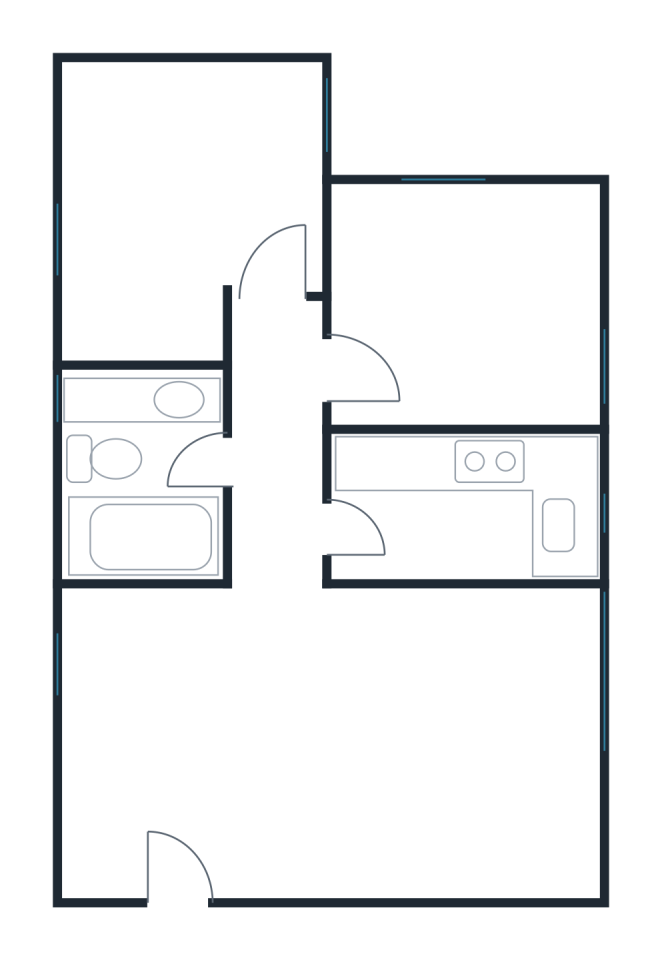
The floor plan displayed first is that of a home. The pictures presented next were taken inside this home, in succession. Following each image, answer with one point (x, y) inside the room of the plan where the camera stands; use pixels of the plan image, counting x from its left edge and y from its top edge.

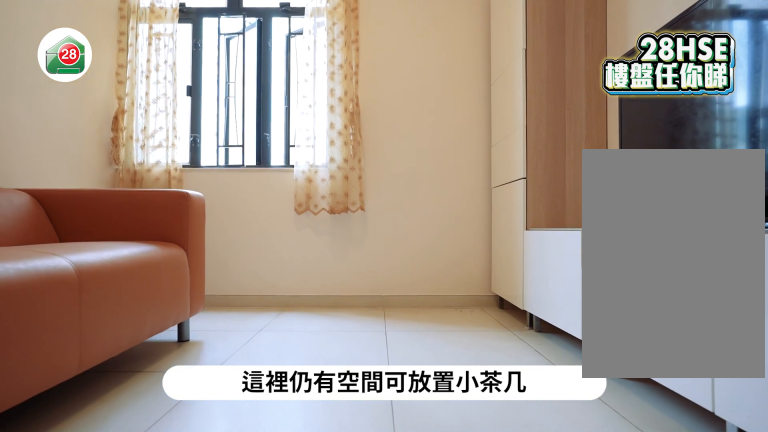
(292, 739)
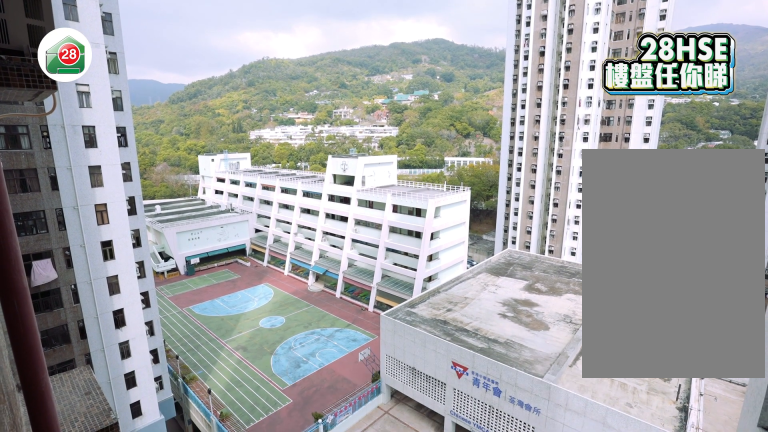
(292, 740)
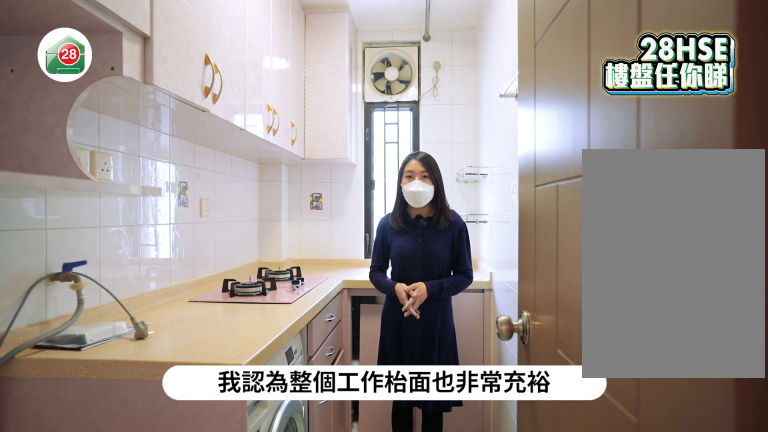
(416, 505)
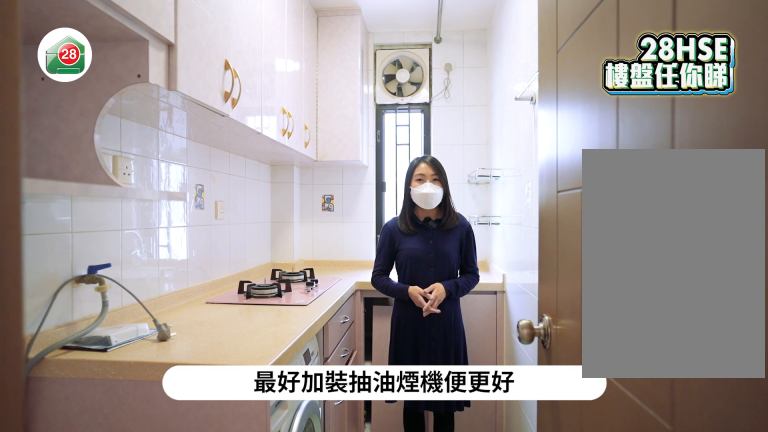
(416, 506)
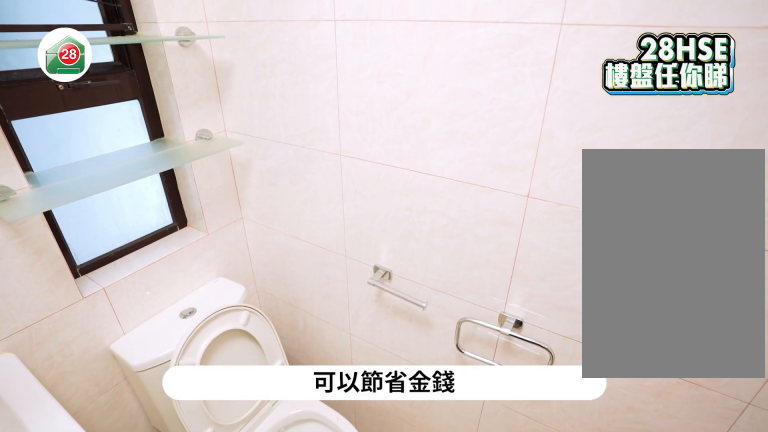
(166, 482)
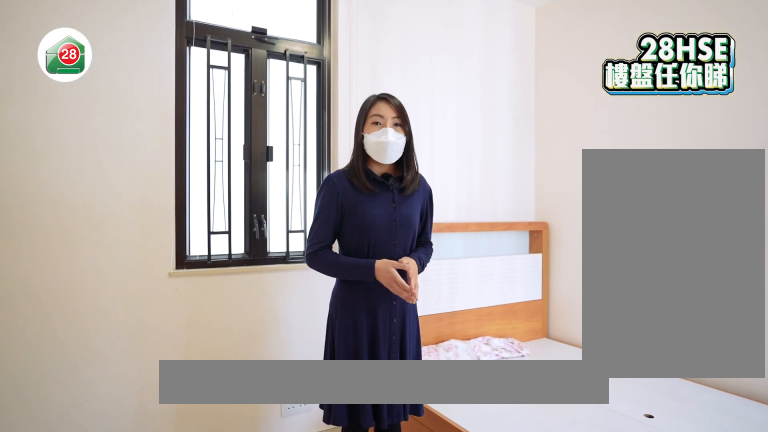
(166, 186)
